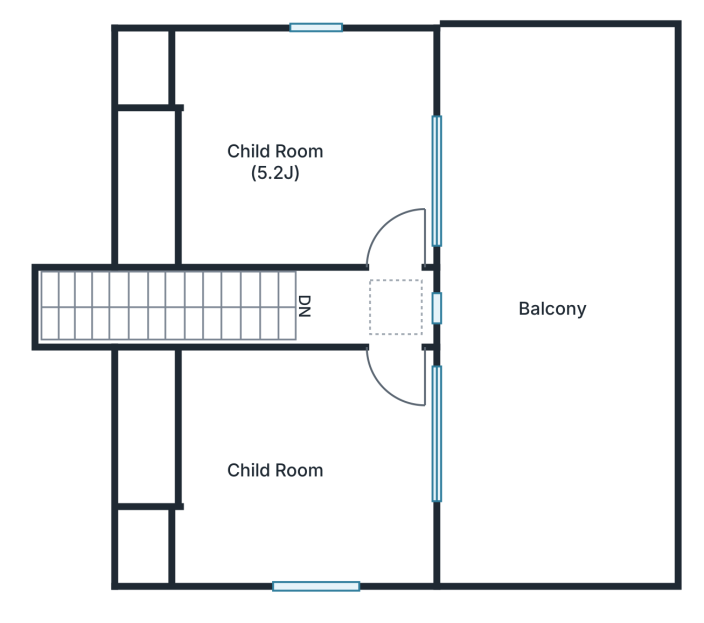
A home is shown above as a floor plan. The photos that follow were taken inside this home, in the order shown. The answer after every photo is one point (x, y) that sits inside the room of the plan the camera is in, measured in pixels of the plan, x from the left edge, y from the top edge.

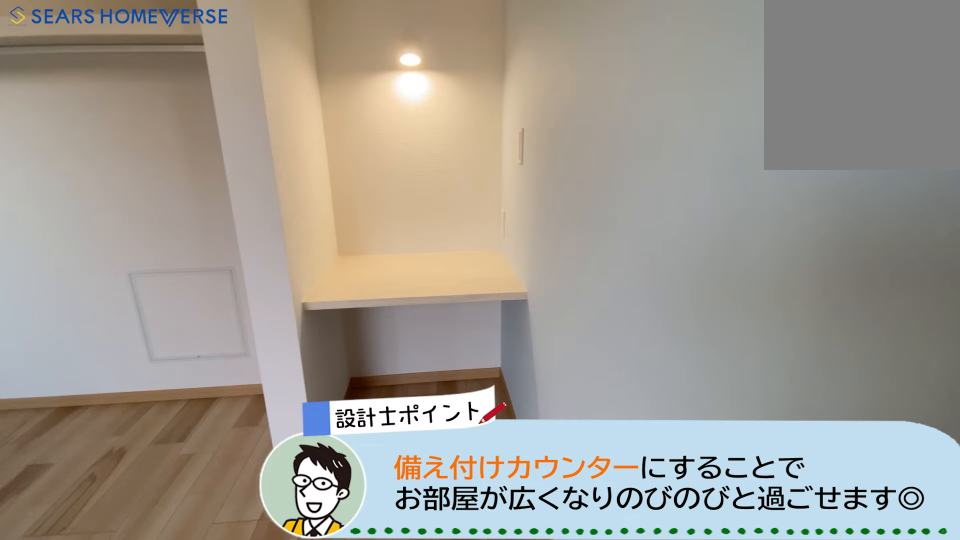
(291, 159)
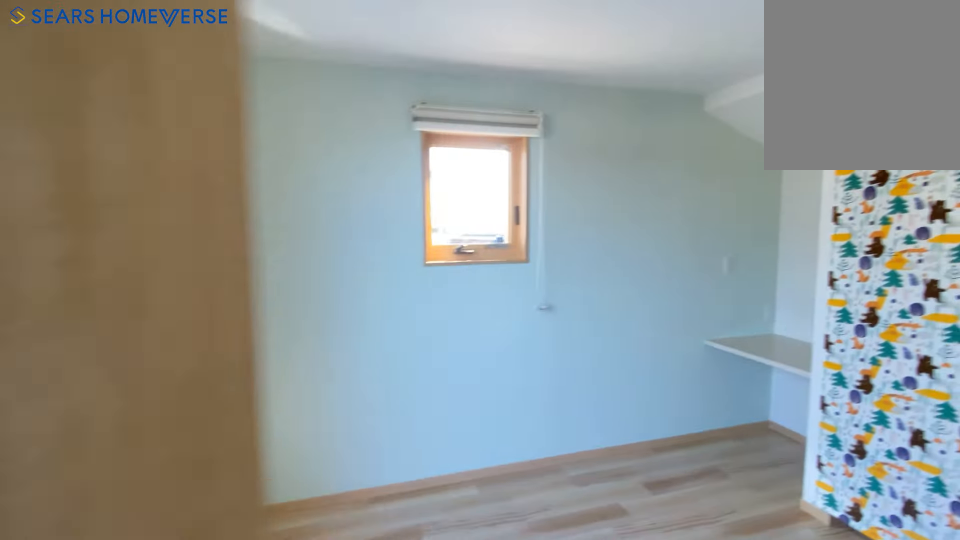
(298, 449)
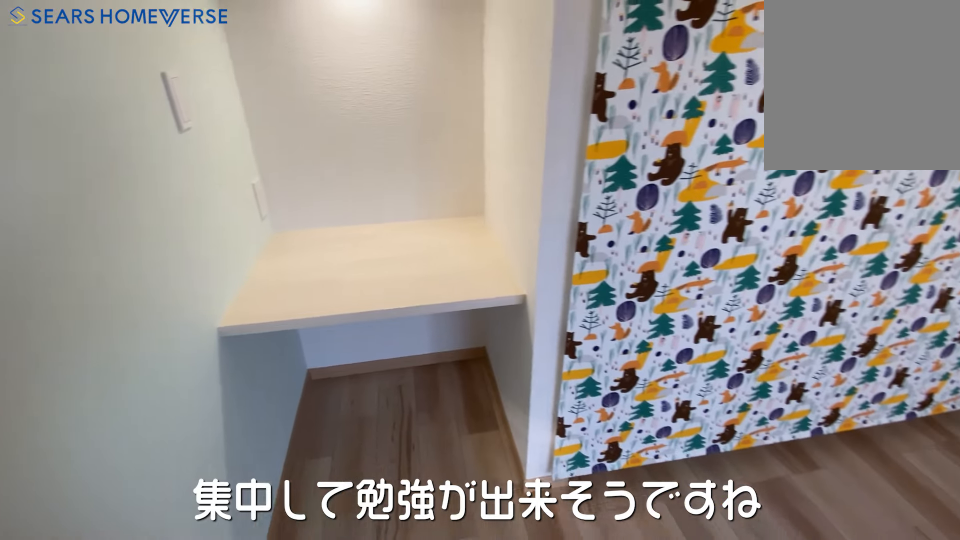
(309, 450)
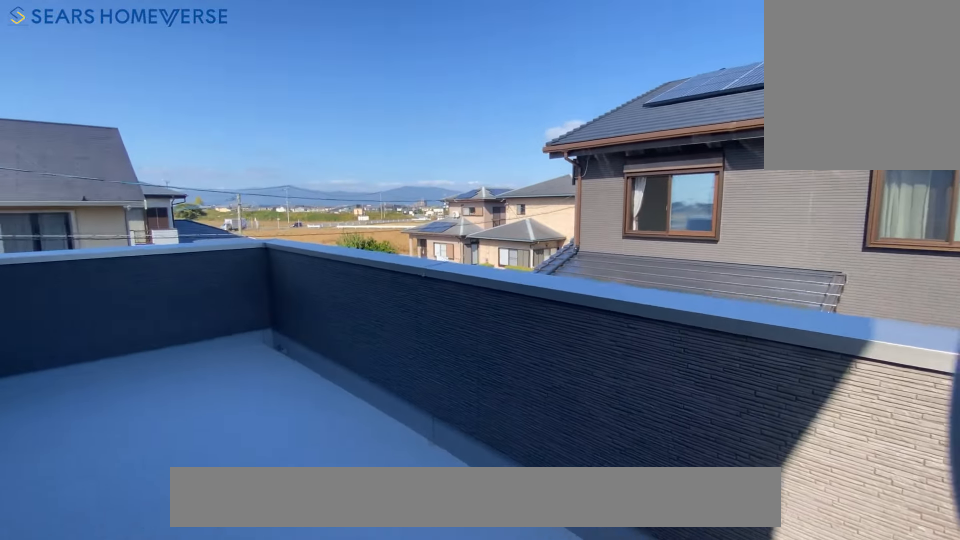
(554, 309)
